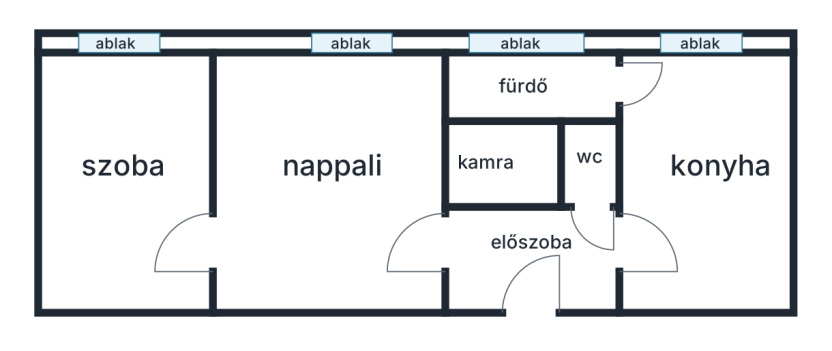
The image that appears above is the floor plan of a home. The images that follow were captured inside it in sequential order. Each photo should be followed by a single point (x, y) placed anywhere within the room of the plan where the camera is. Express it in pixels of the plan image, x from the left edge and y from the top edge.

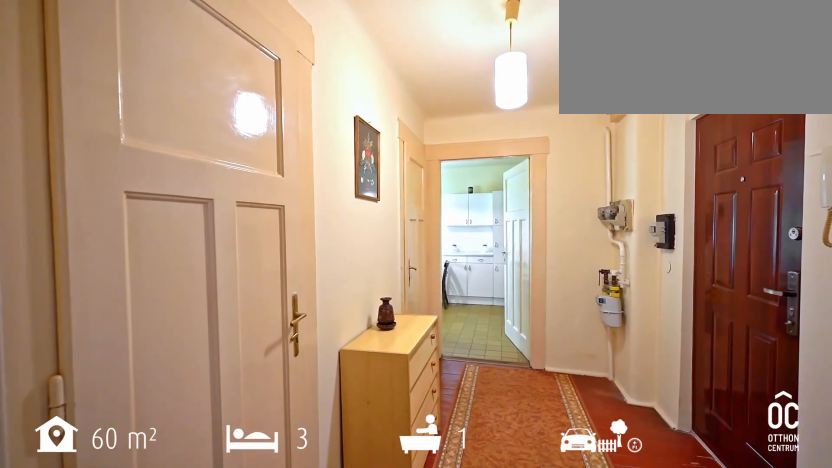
(527, 261)
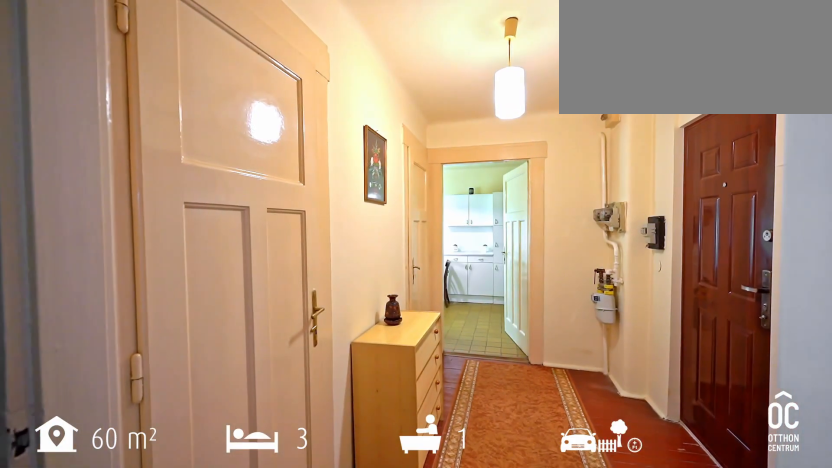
(527, 261)
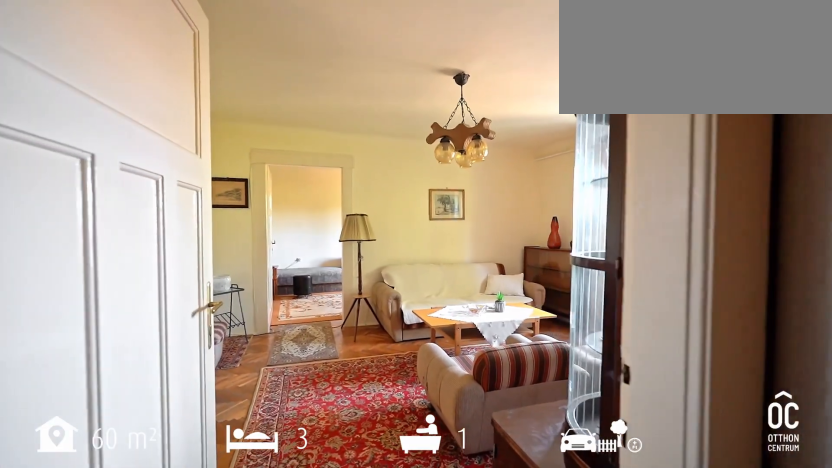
(335, 185)
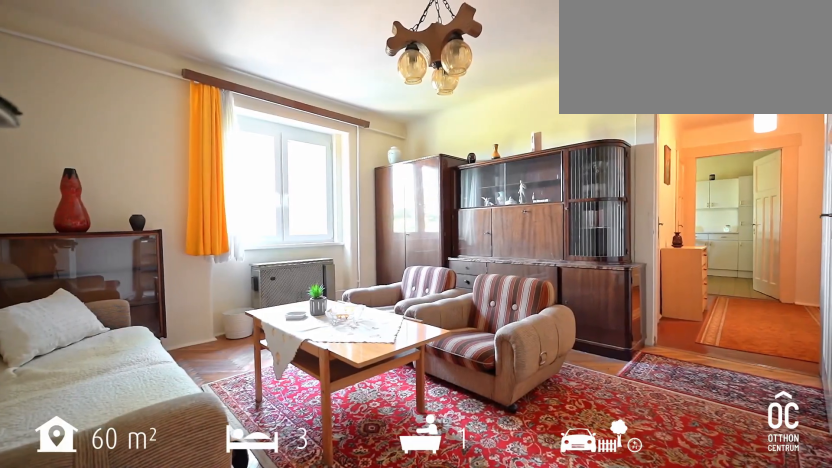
(335, 185)
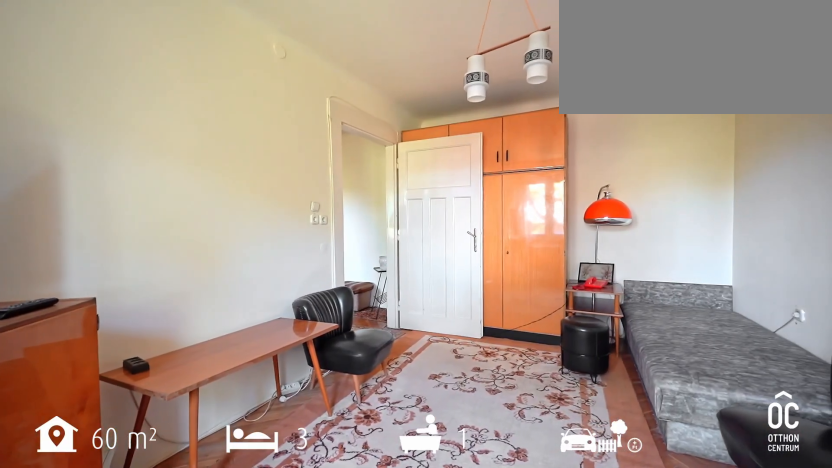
(125, 174)
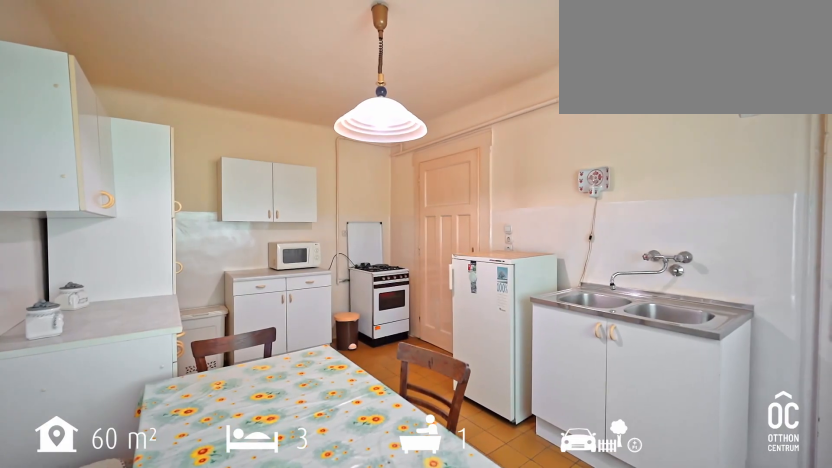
(704, 186)
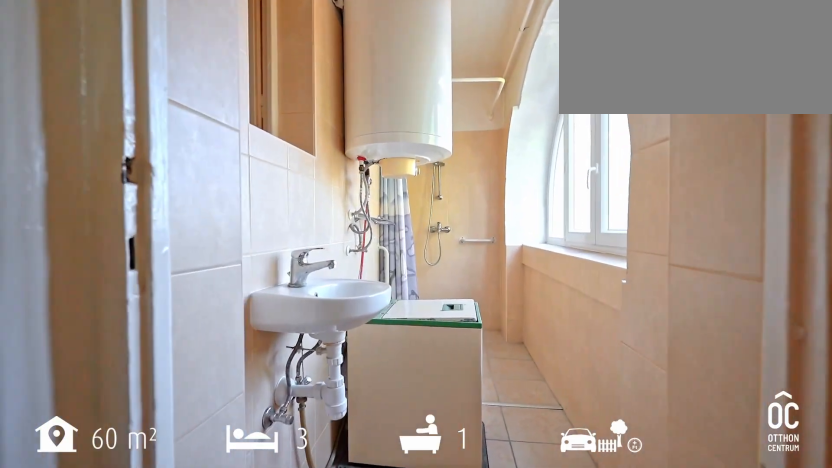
(528, 85)
